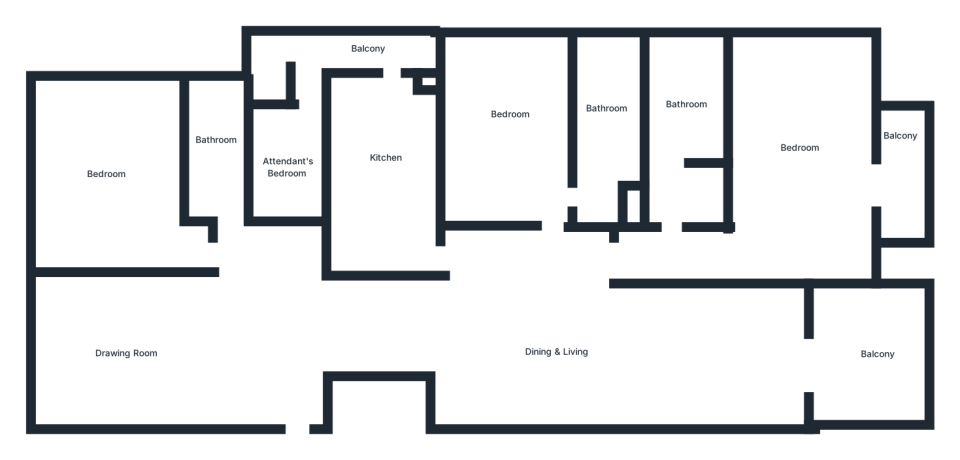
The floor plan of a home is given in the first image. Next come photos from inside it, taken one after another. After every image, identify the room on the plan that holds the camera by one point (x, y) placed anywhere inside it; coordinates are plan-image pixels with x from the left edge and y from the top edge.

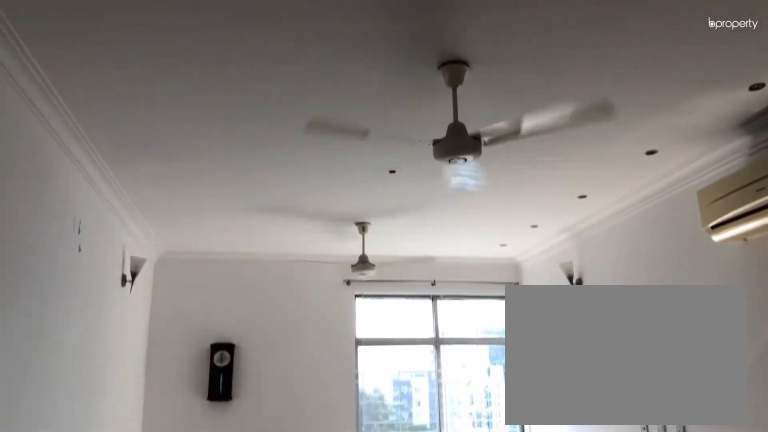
(127, 344)
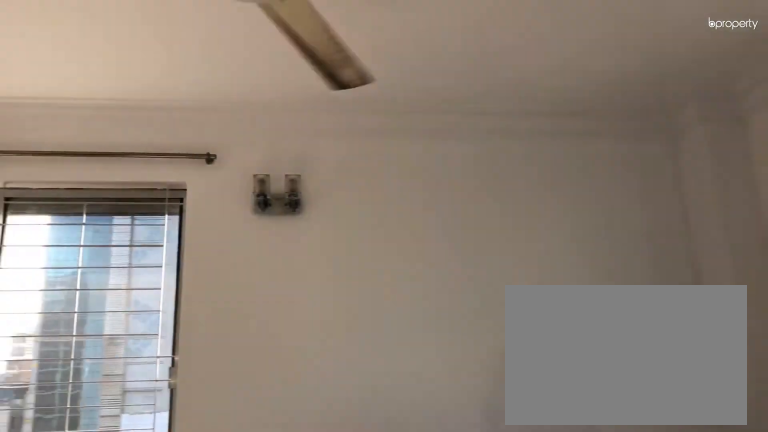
(104, 180)
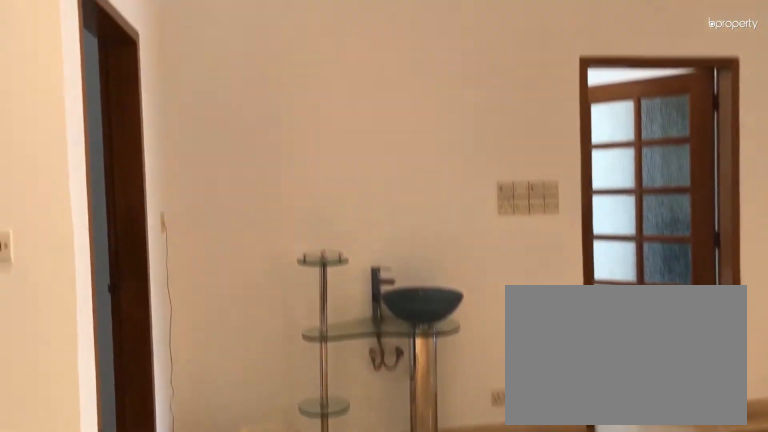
(527, 325)
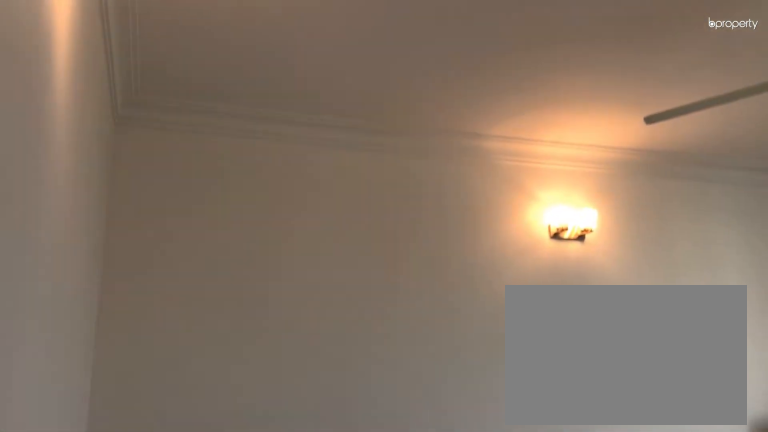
(505, 119)
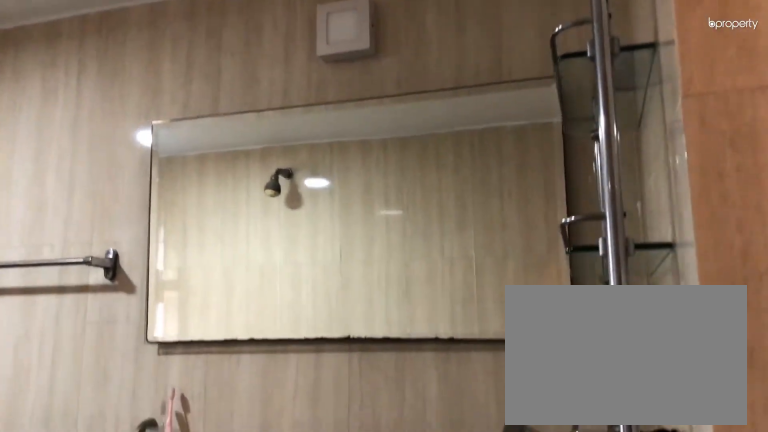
(609, 94)
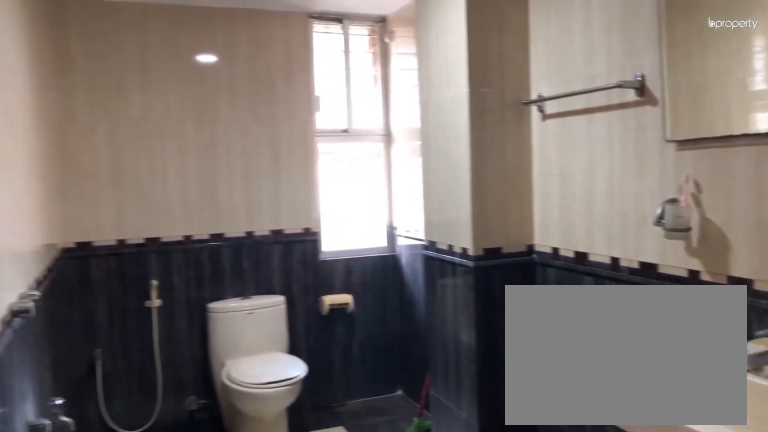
(609, 94)
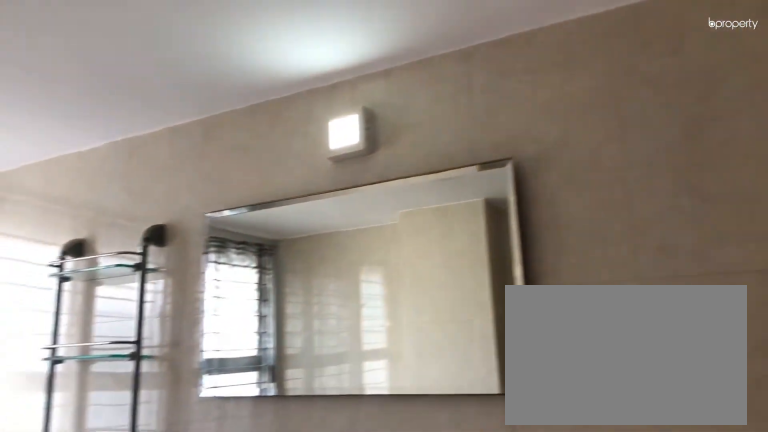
(686, 100)
